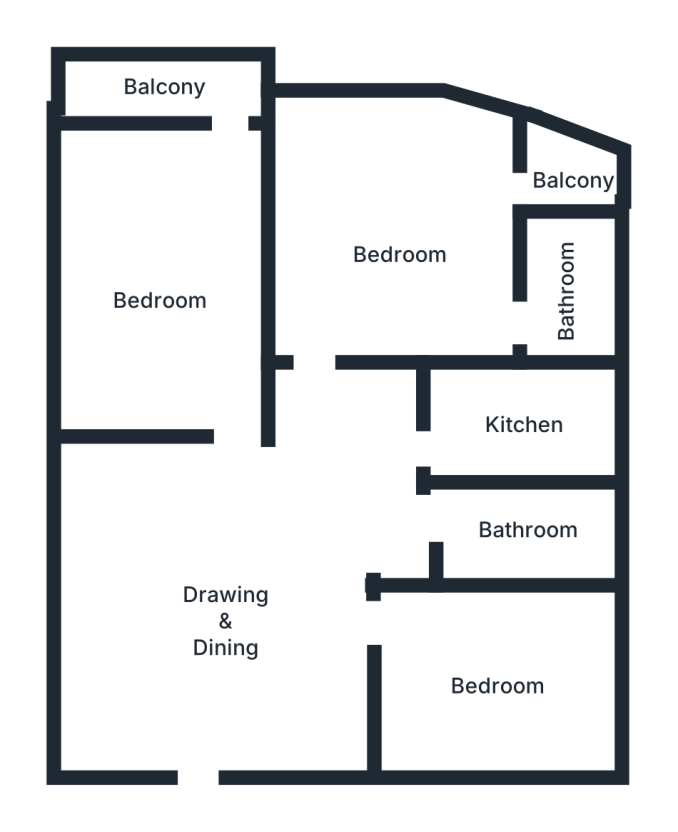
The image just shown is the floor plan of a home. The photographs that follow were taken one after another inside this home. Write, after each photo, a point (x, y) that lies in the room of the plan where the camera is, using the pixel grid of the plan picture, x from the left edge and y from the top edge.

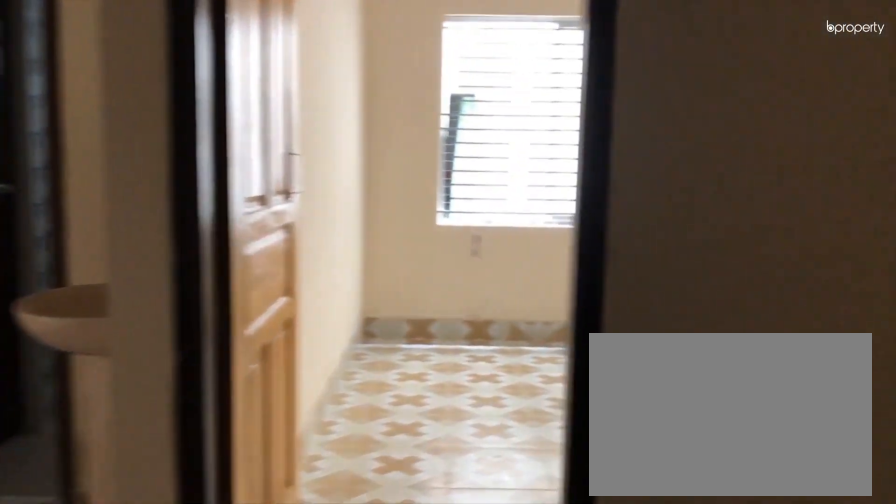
(235, 610)
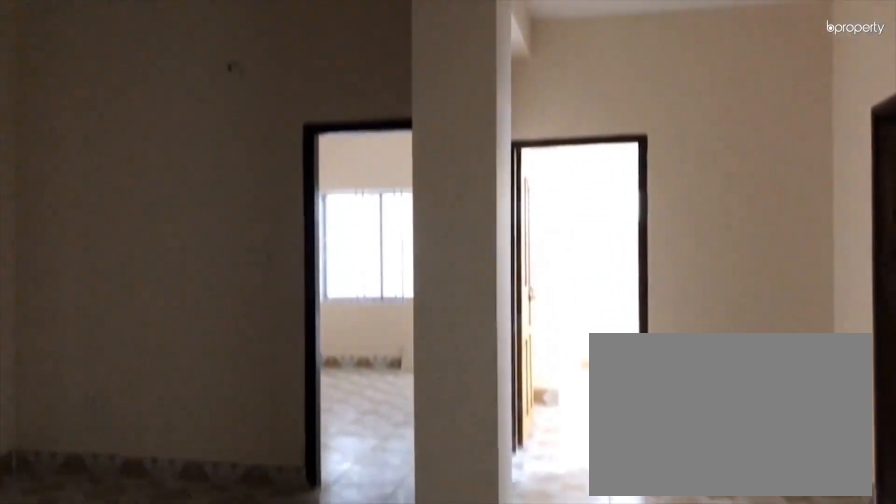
(235, 610)
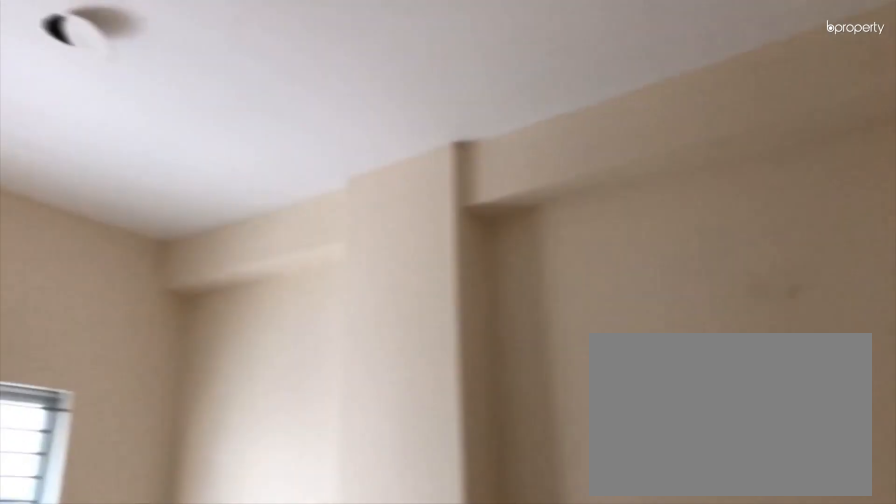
(501, 685)
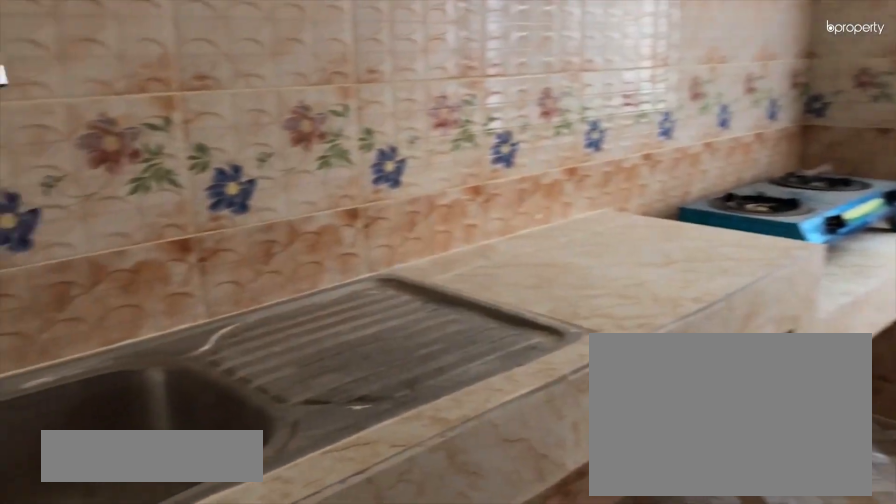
(524, 426)
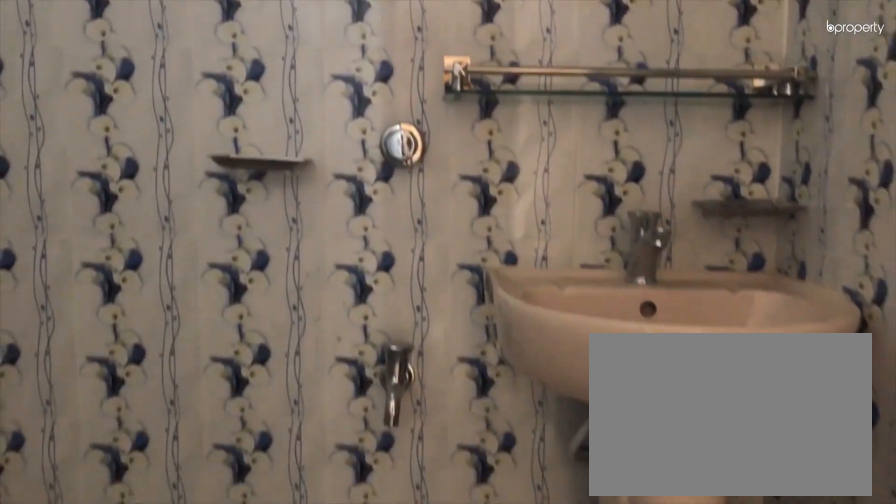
(563, 278)
